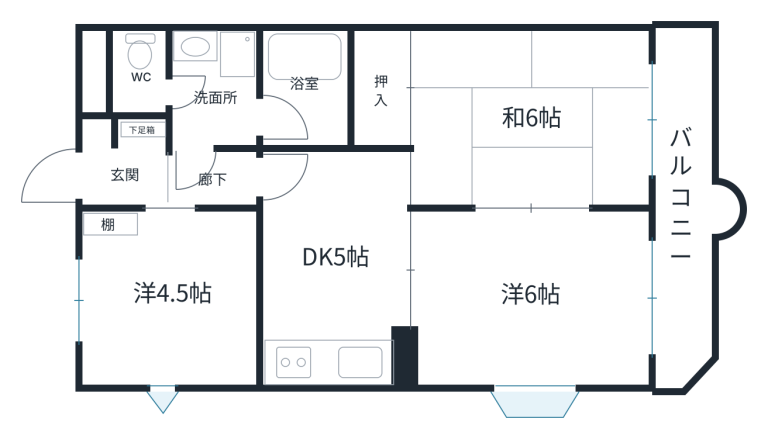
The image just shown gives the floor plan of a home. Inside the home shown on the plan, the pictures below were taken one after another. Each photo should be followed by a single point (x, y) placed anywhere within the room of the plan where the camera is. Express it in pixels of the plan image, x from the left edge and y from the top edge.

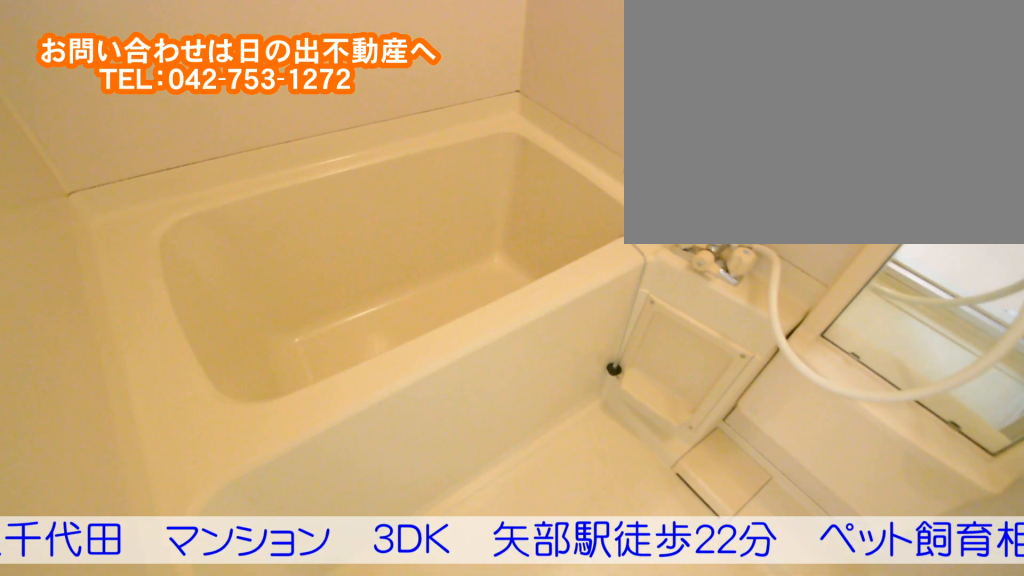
(308, 113)
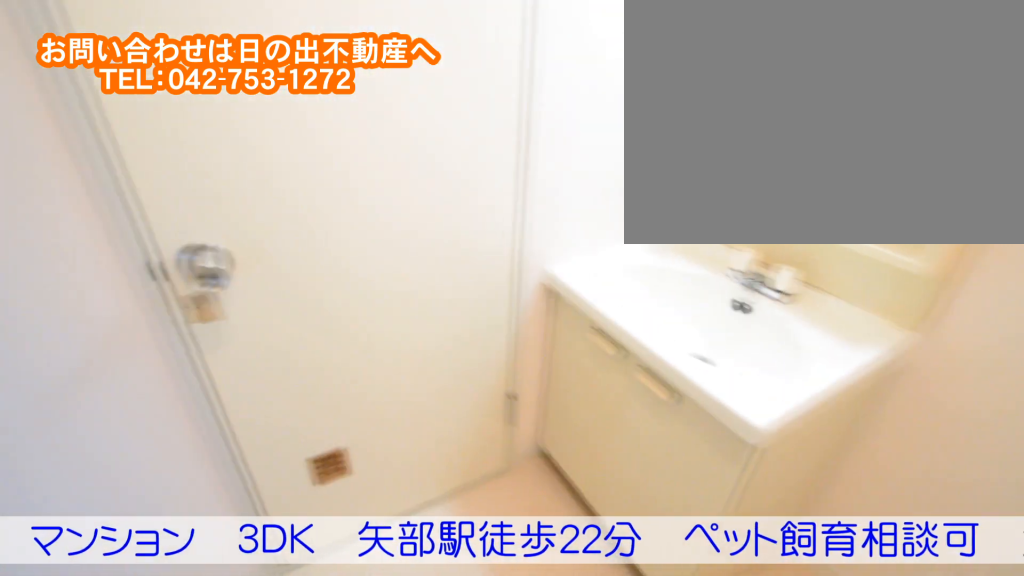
(215, 112)
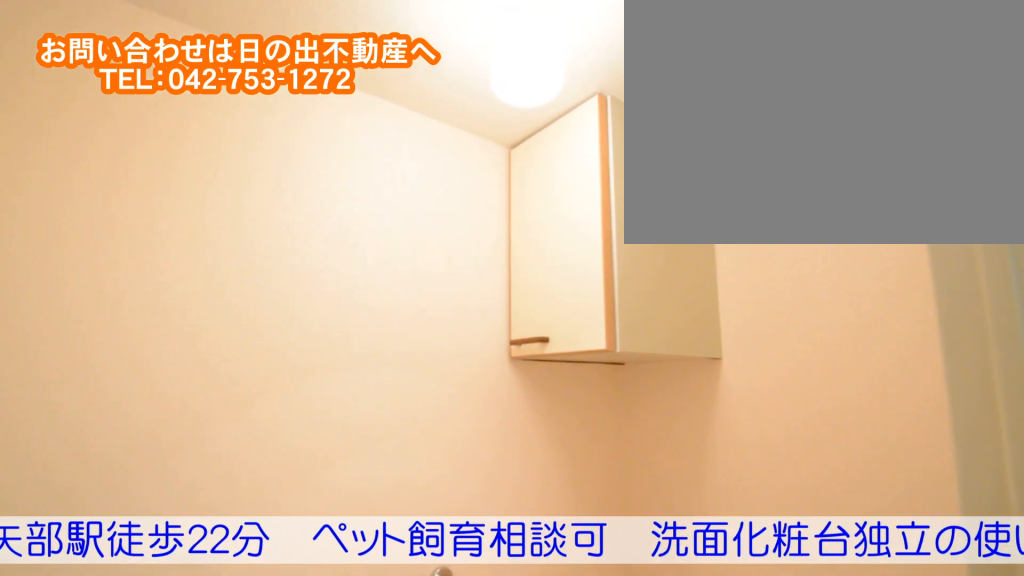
(139, 73)
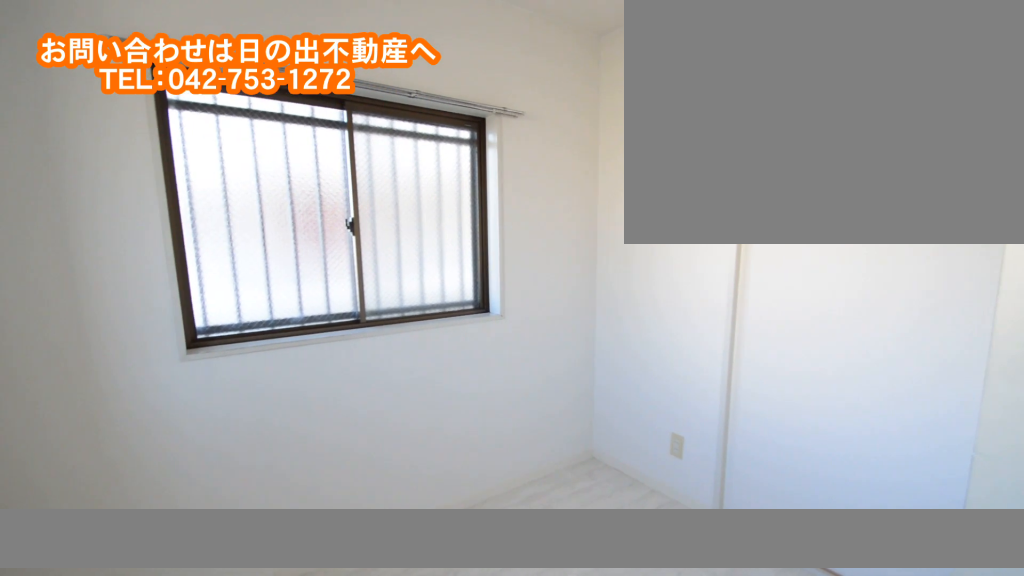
(171, 331)
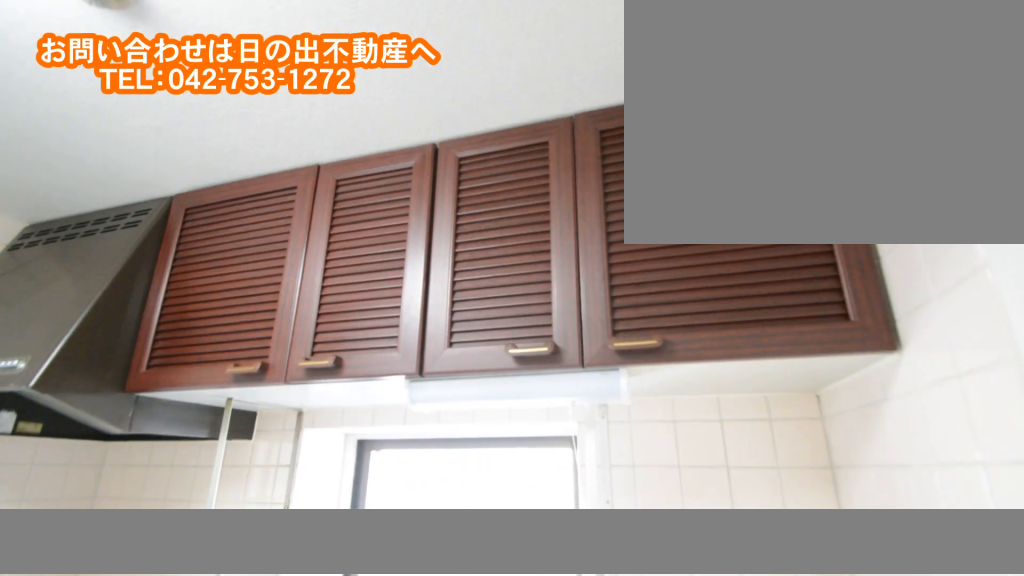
(344, 291)
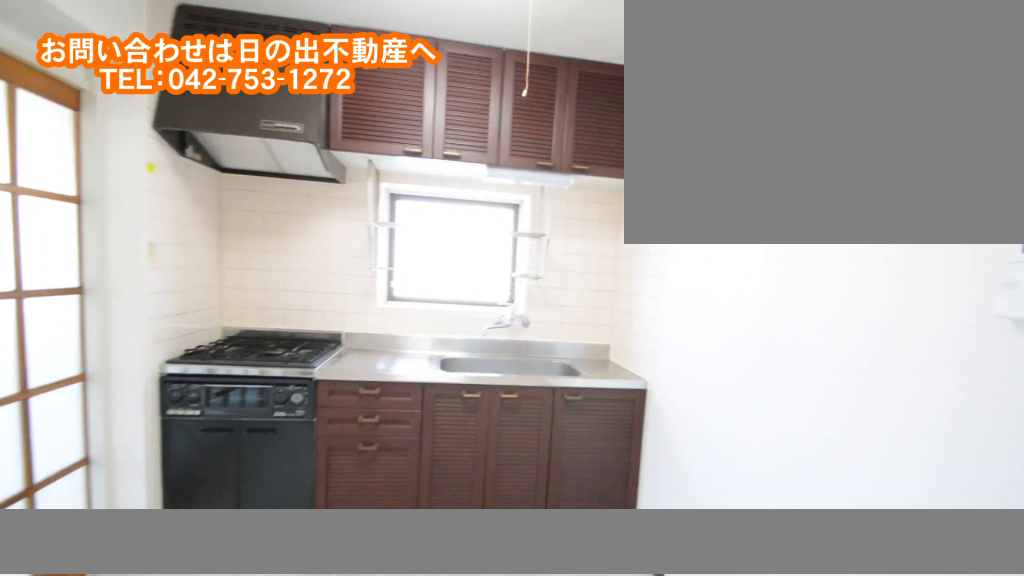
(344, 291)
